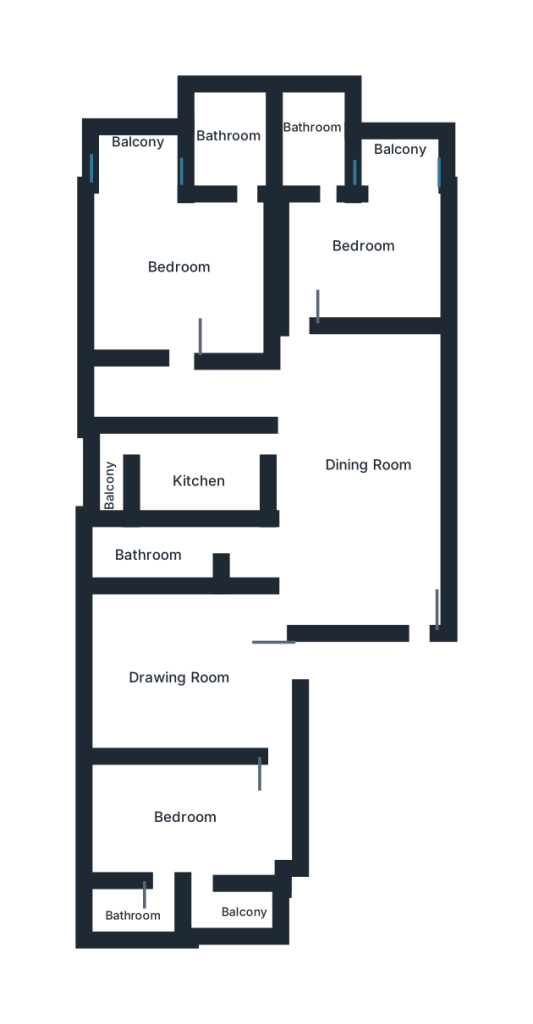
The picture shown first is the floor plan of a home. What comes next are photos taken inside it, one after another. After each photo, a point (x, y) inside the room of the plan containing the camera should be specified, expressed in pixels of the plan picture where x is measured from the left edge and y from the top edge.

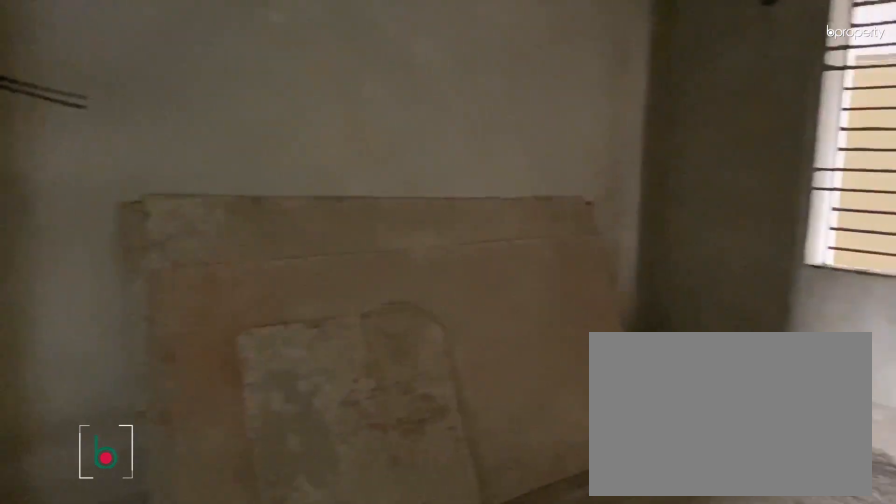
(172, 671)
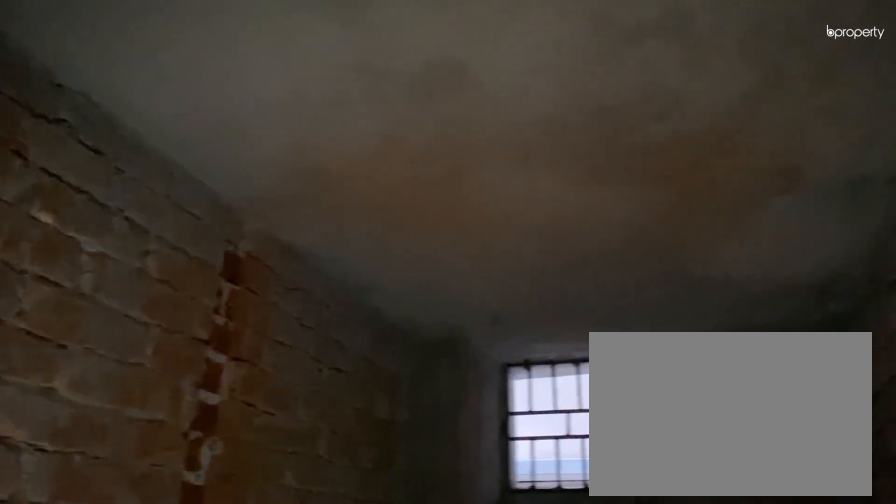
(152, 551)
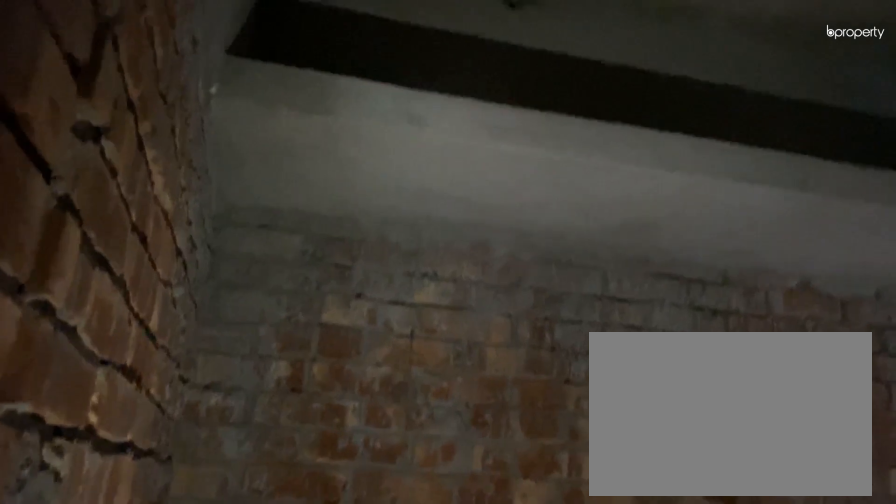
(206, 477)
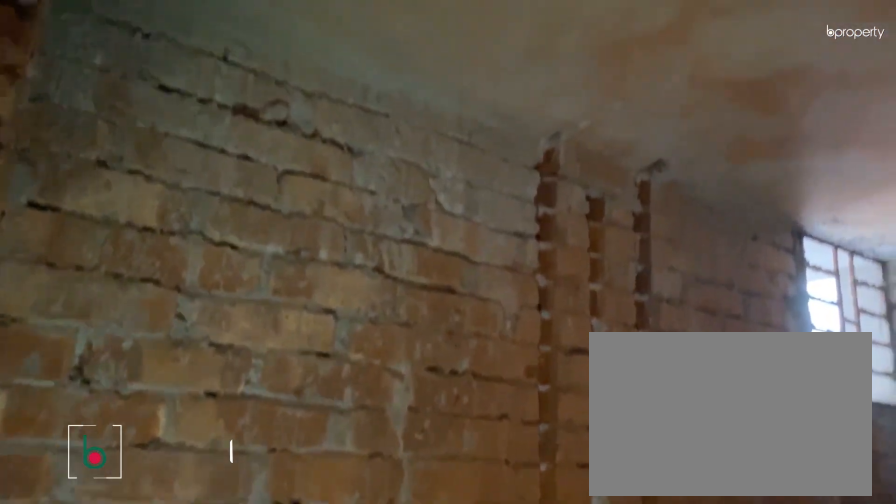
(224, 134)
